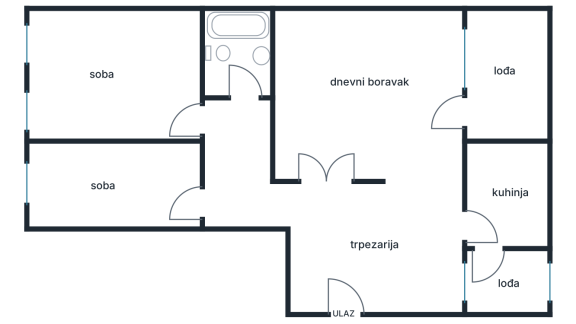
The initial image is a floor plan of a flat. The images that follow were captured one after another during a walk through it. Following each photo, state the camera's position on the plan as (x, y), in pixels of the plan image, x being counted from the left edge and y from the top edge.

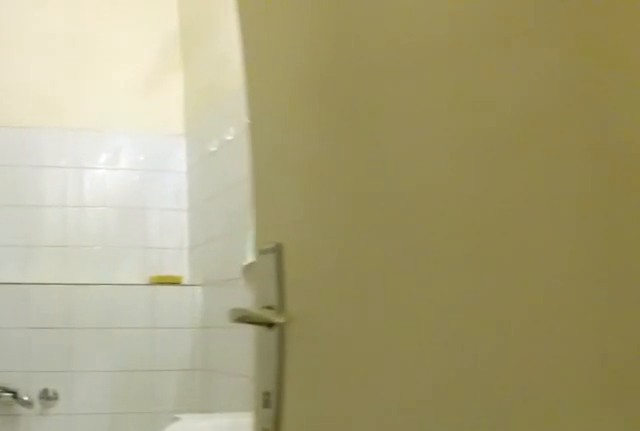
(237, 97)
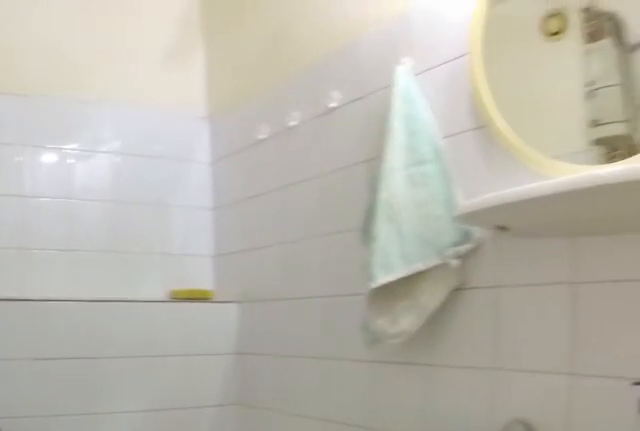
(233, 83)
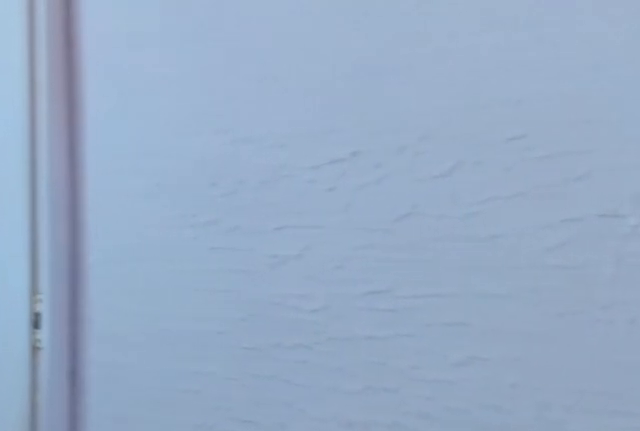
(241, 202)
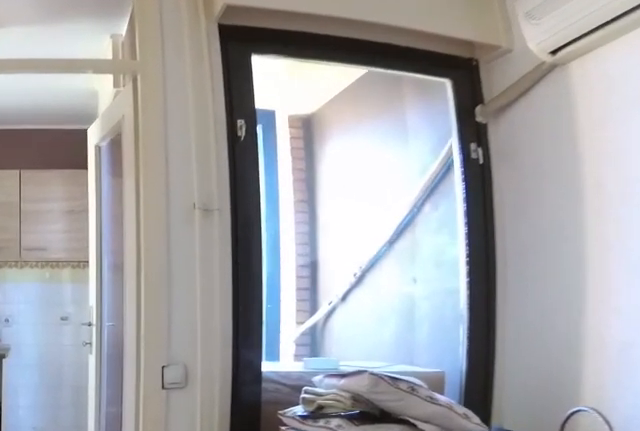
(379, 213)
